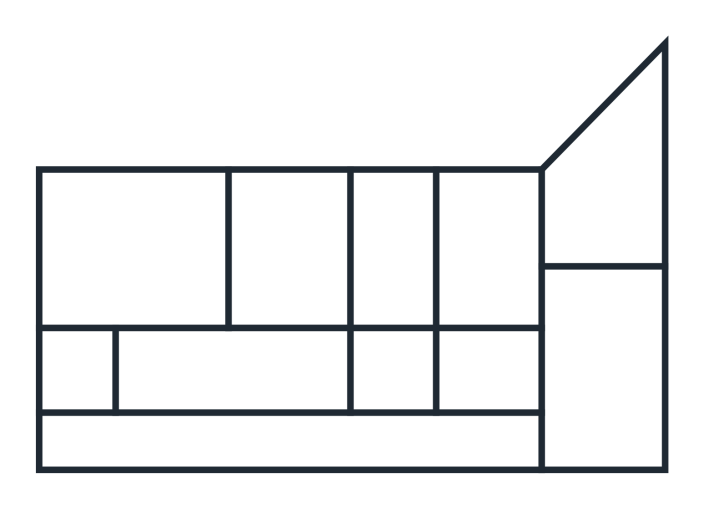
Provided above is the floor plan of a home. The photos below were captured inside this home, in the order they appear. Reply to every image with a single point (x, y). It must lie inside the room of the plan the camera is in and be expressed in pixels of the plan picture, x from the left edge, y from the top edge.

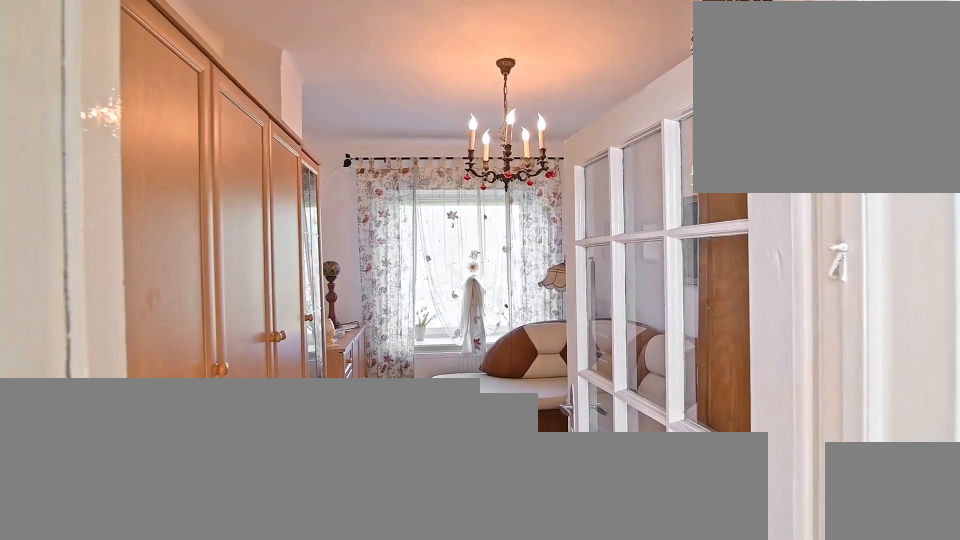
(293, 251)
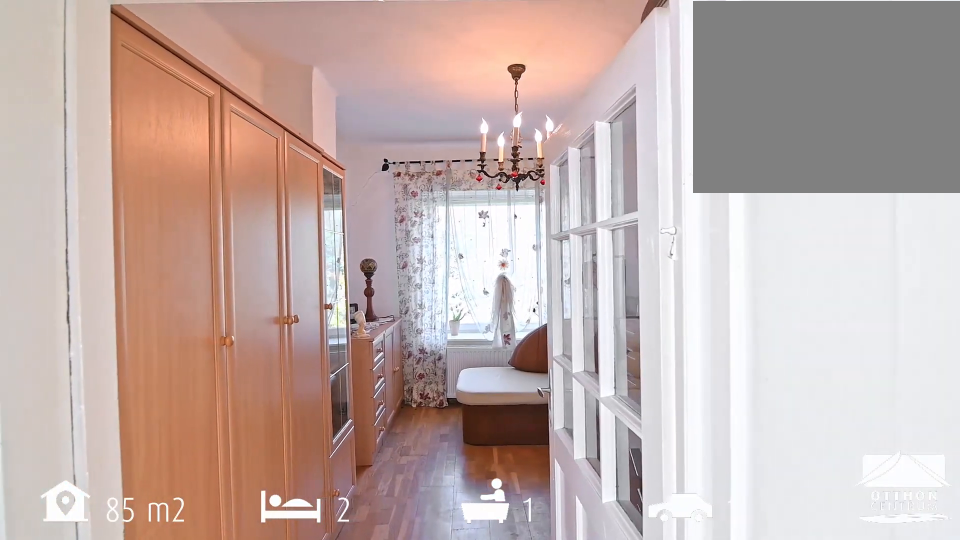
(293, 251)
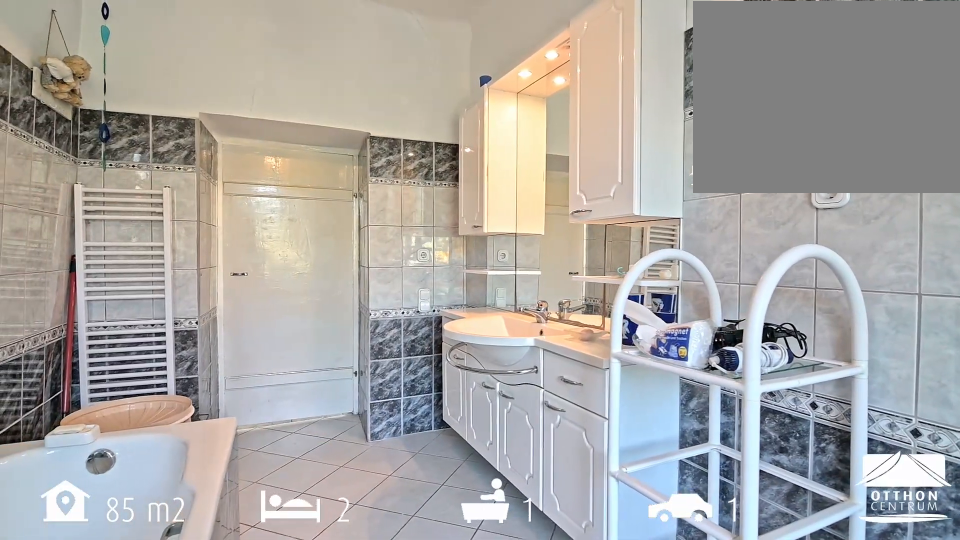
(394, 267)
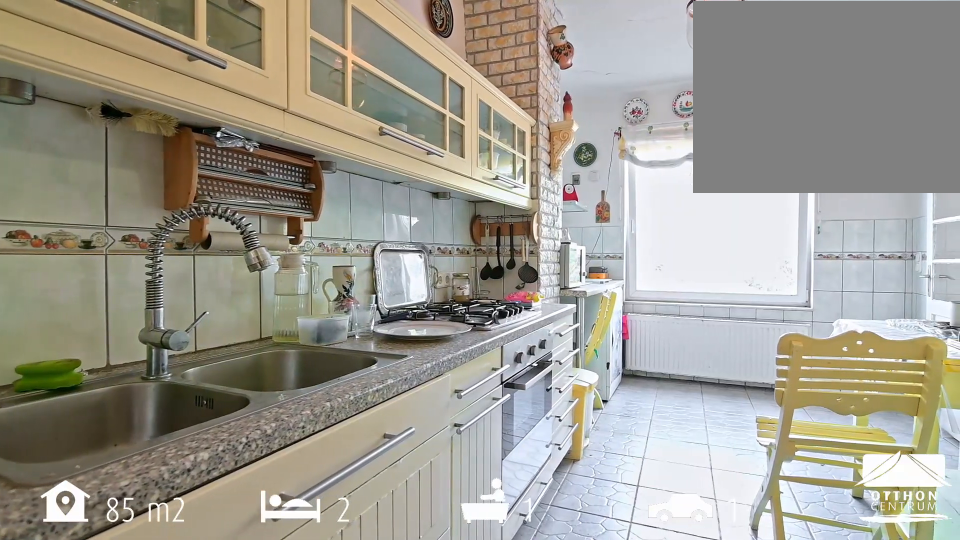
(492, 263)
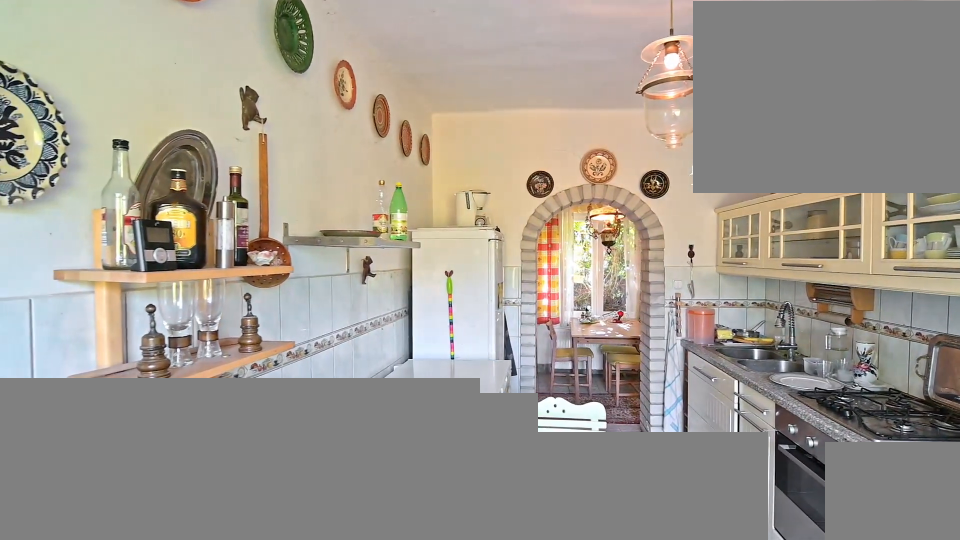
(492, 263)
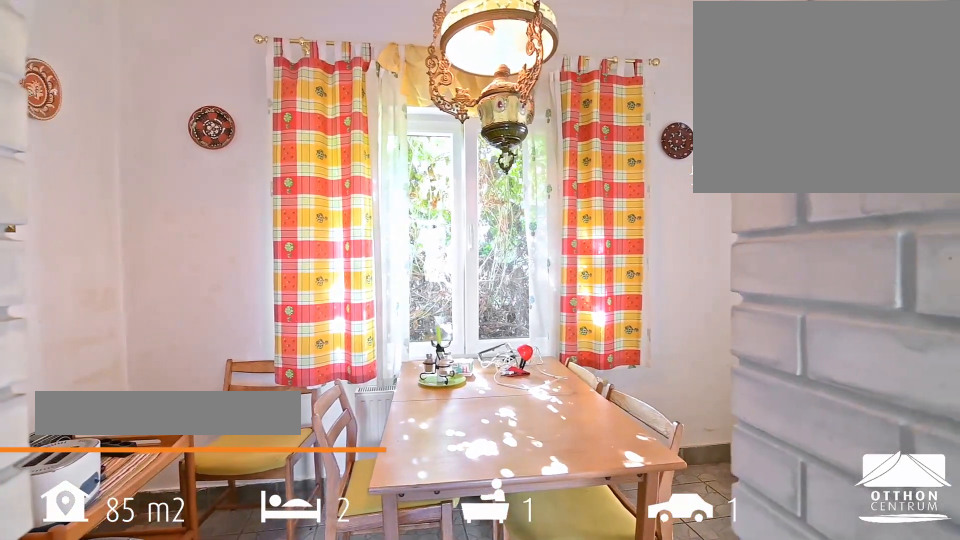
(492, 372)
